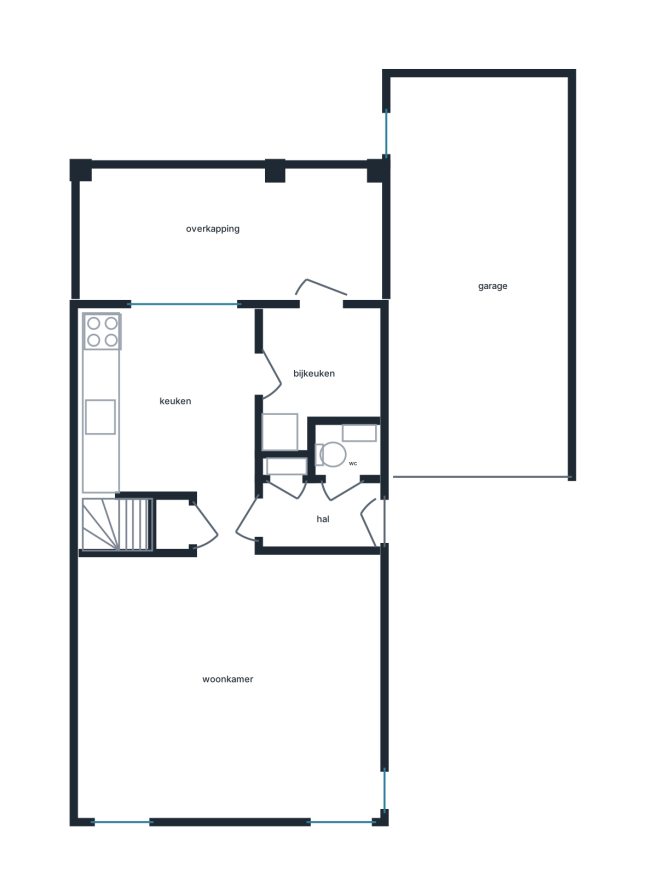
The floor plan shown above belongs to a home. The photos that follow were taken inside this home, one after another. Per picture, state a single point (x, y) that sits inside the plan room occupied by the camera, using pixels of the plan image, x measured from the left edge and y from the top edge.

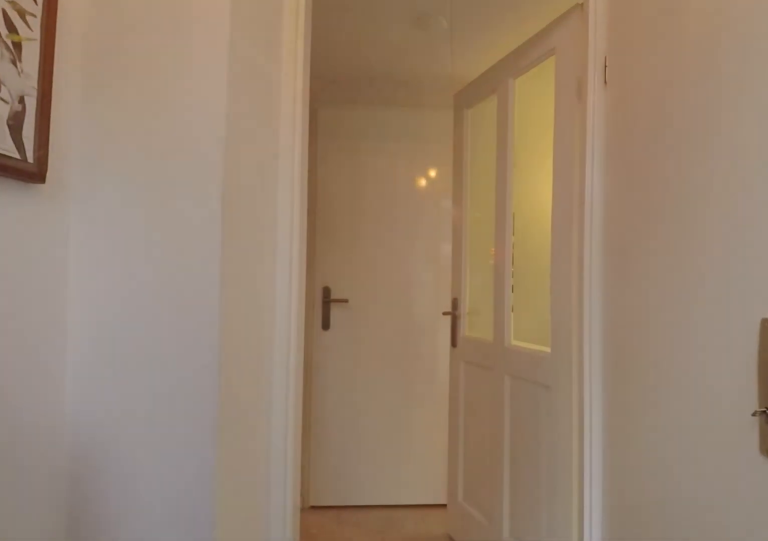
(318, 516)
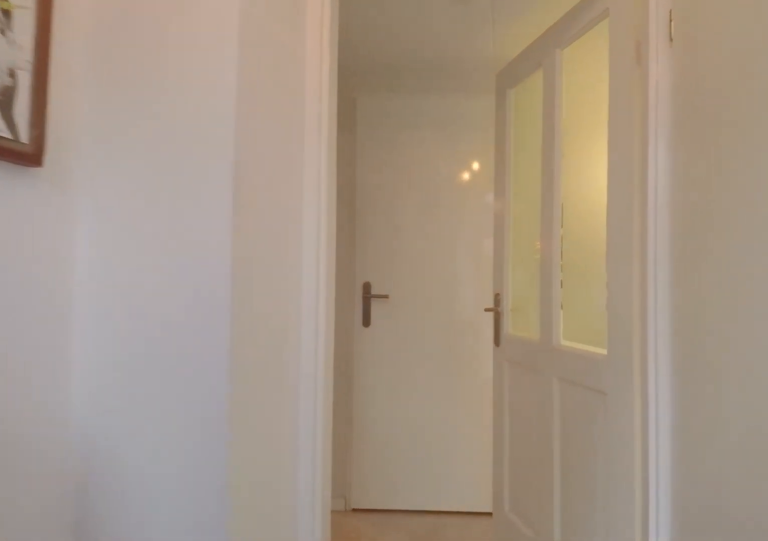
(318, 516)
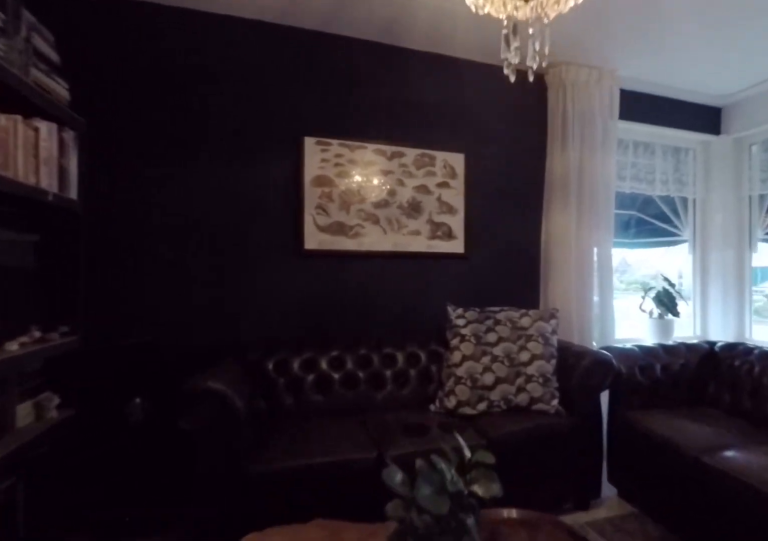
(228, 678)
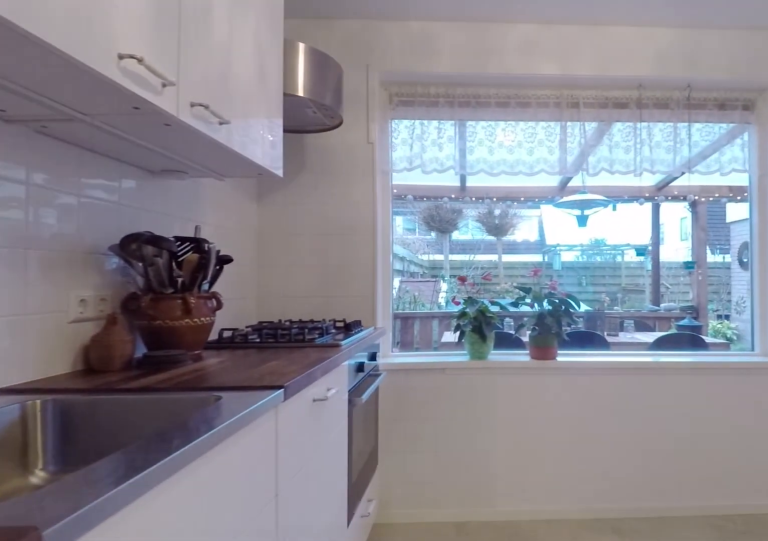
(169, 402)
